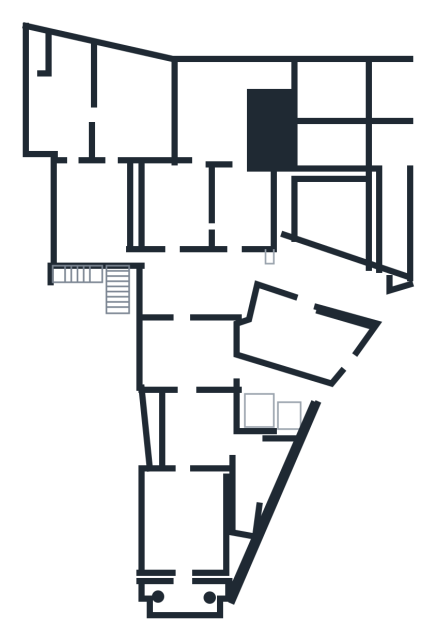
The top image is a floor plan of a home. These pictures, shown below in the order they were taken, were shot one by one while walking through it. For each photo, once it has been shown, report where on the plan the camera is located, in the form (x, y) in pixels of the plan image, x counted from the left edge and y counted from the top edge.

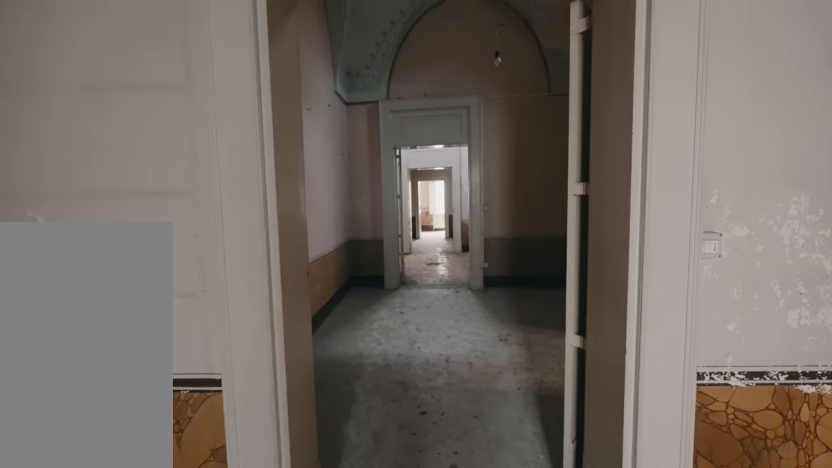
(189, 521)
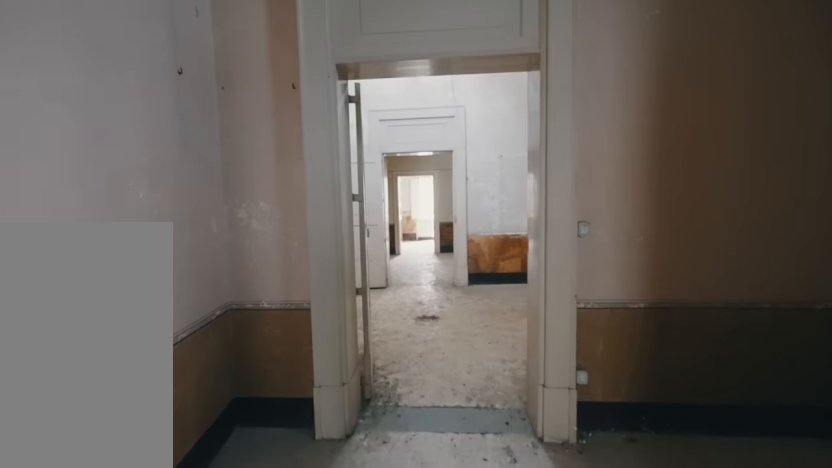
(186, 394)
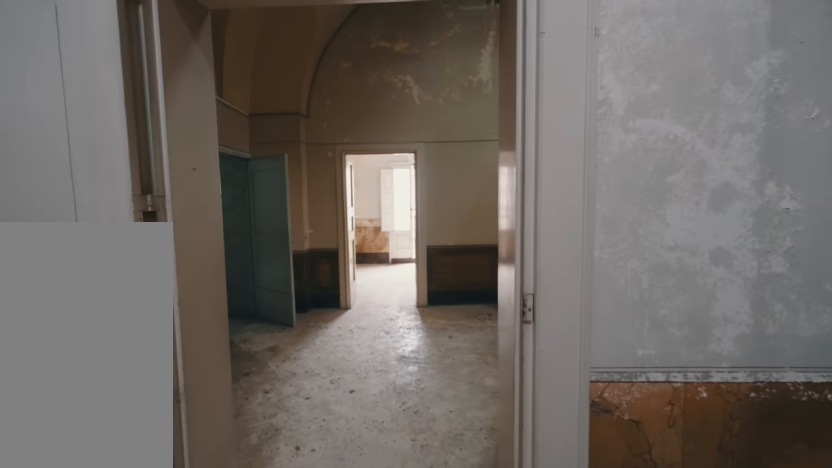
(187, 360)
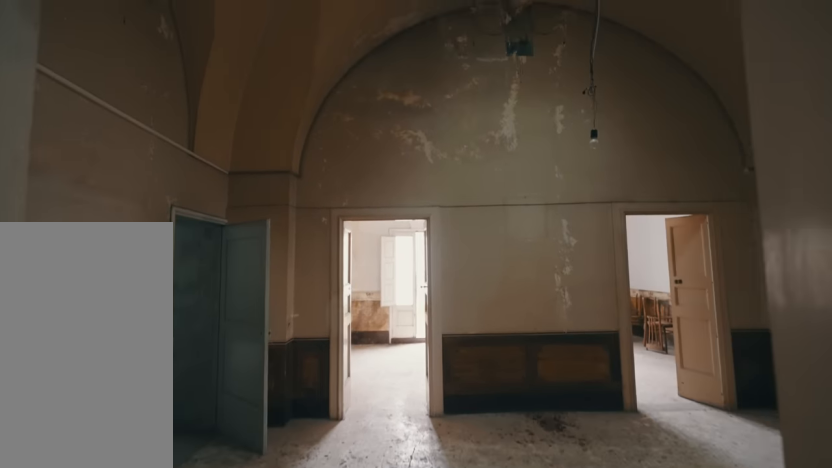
(198, 291)
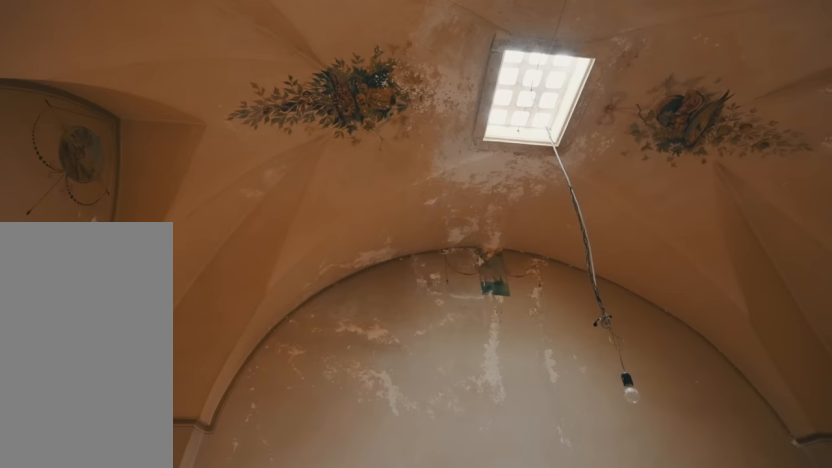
(198, 289)
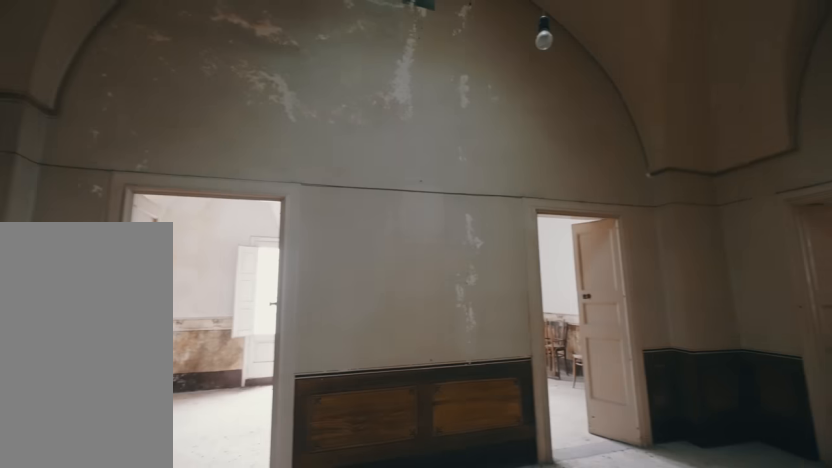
(198, 289)
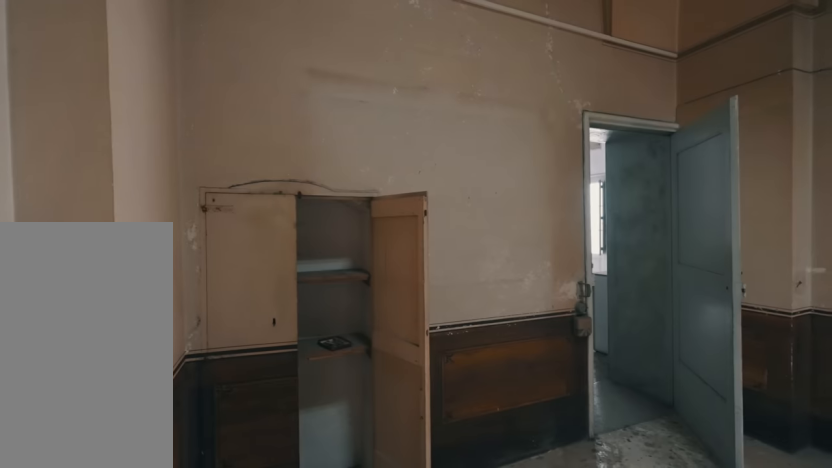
(198, 289)
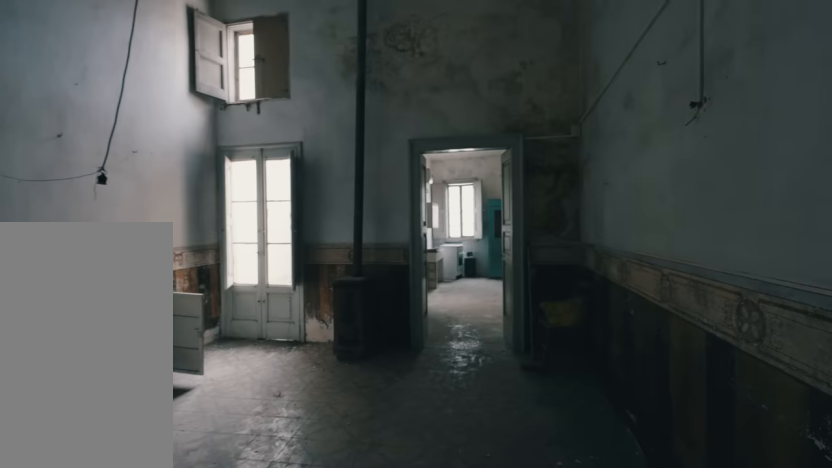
(94, 217)
